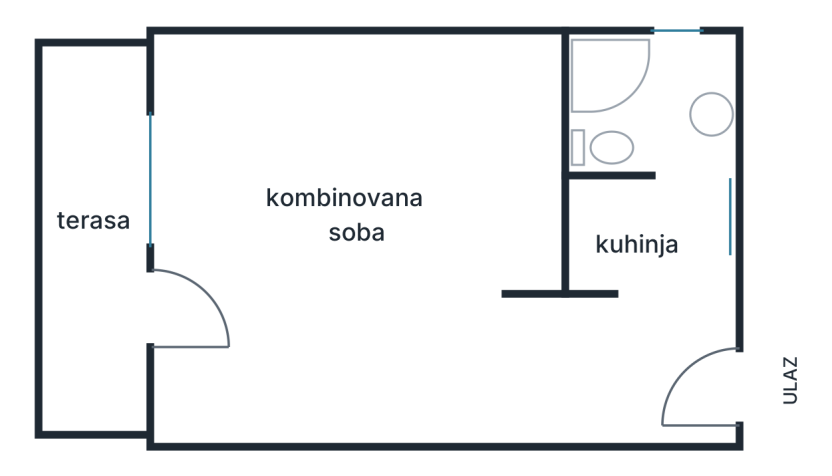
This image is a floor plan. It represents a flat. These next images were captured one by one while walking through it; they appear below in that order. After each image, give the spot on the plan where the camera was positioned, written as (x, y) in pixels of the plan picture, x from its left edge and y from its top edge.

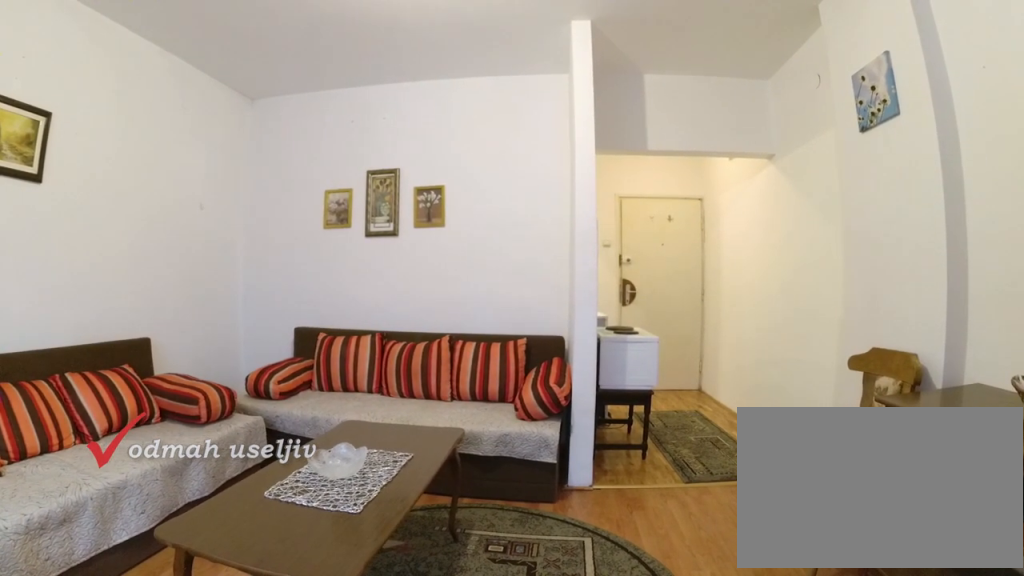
(184, 318)
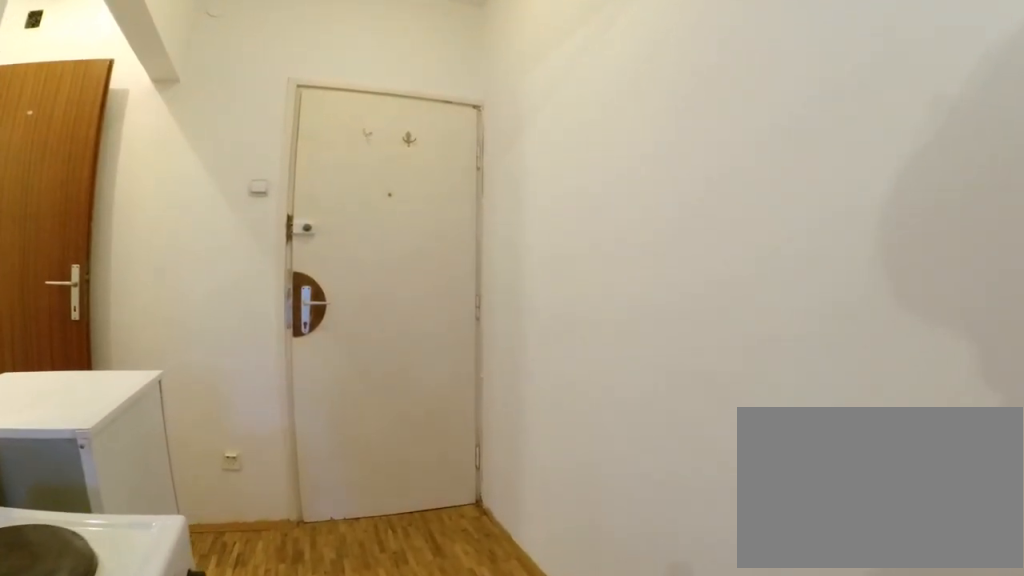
(516, 354)
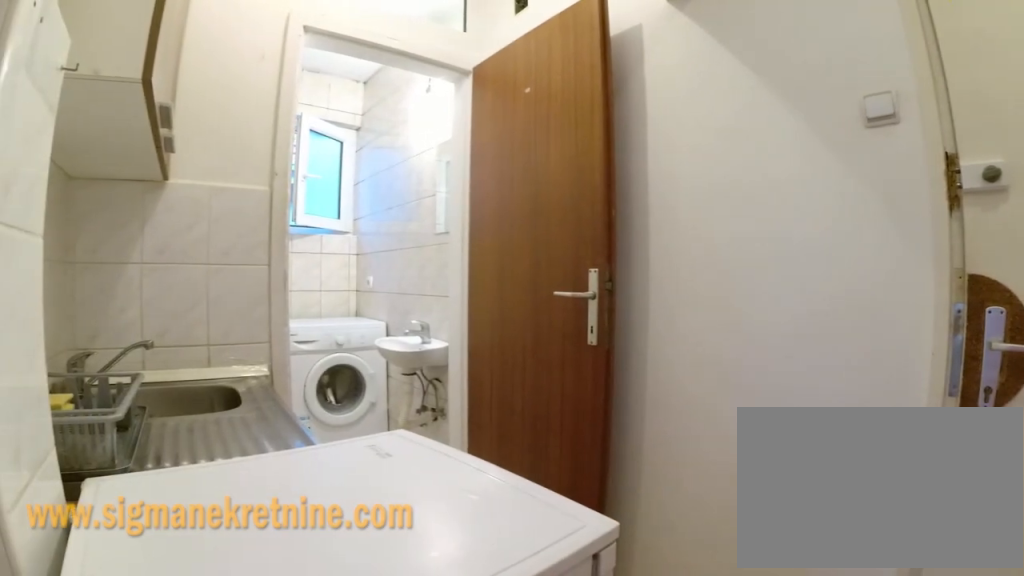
(608, 354)
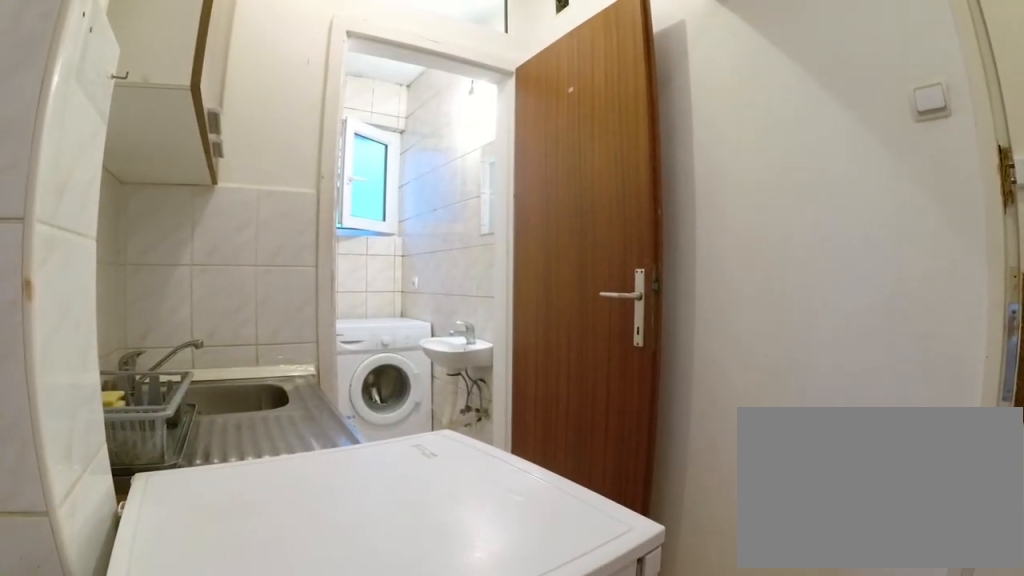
(614, 361)
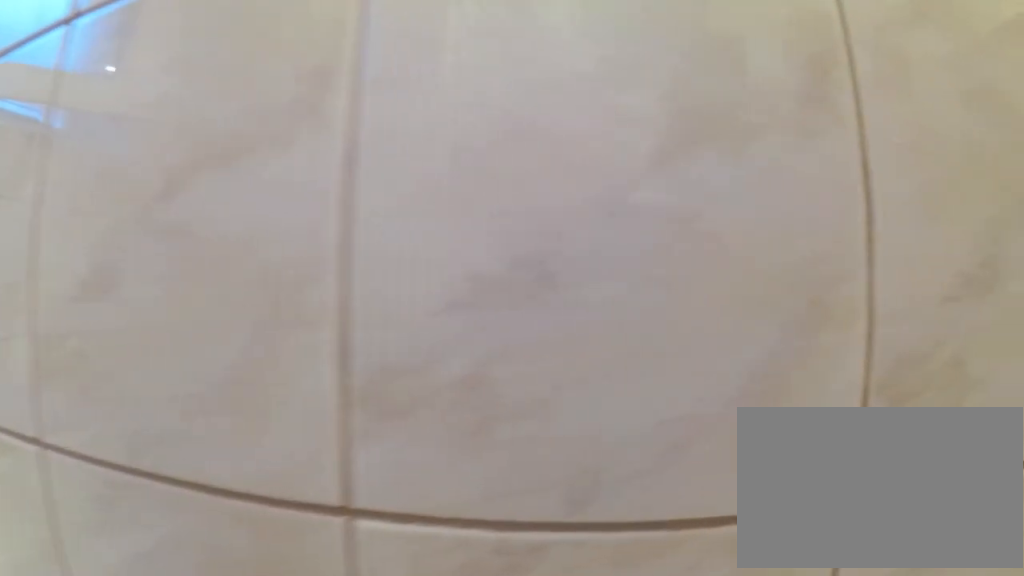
(663, 100)
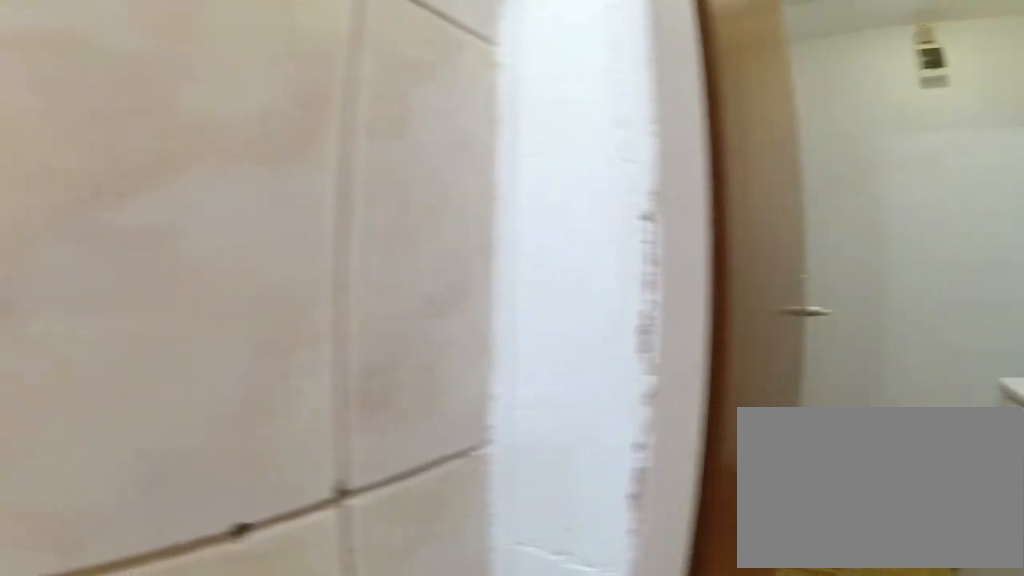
(667, 95)
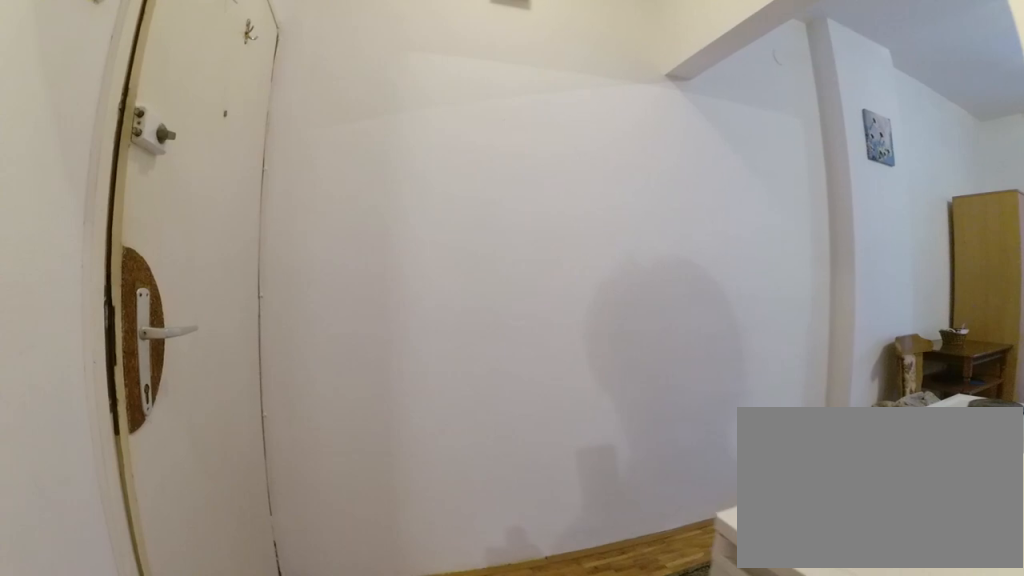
(683, 292)
